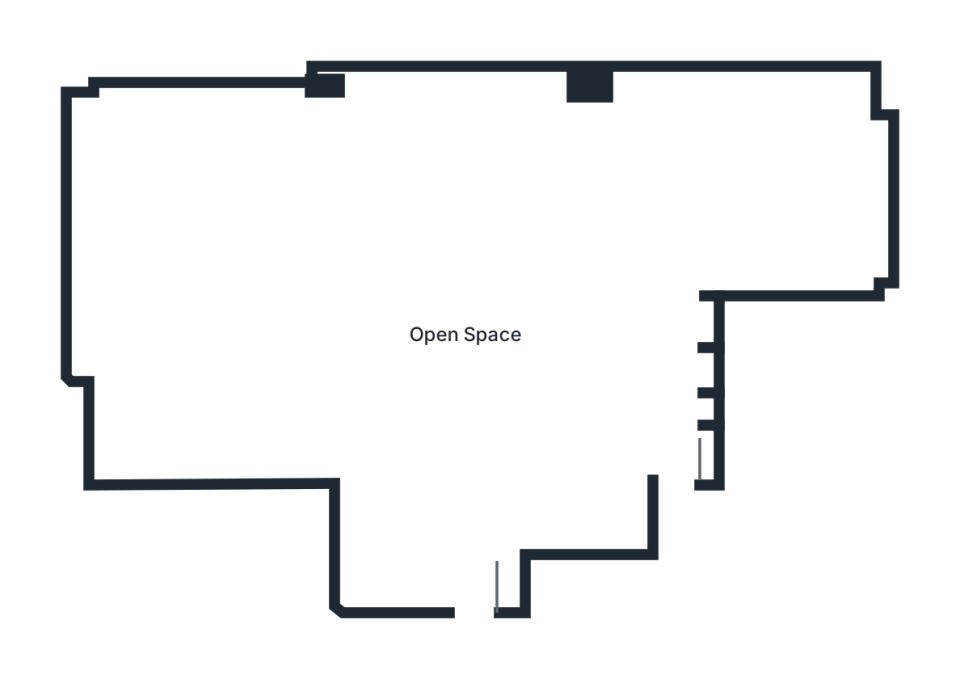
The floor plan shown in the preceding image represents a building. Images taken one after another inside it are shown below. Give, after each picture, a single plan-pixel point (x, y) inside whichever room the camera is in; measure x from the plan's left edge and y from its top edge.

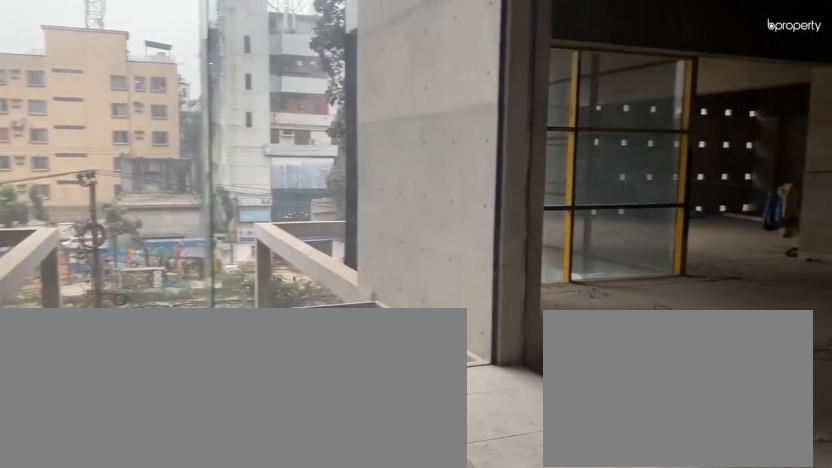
(479, 577)
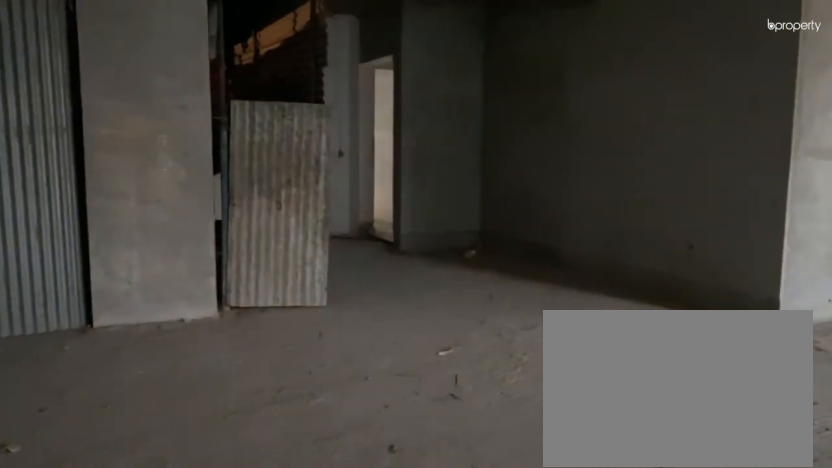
(479, 360)
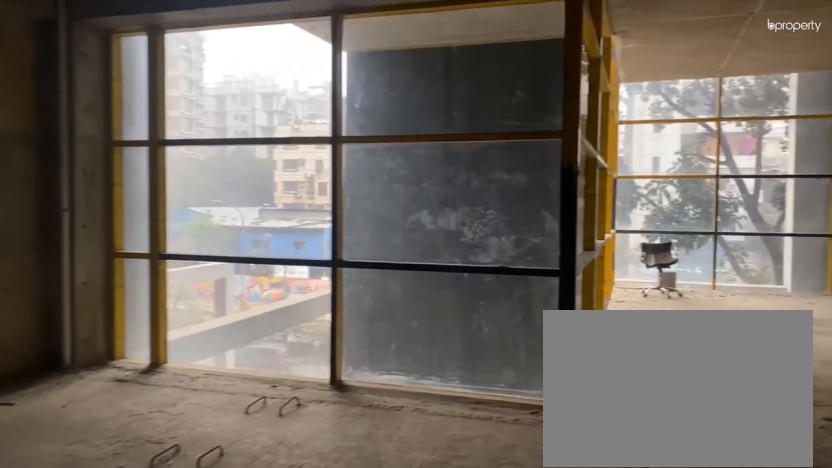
(442, 390)
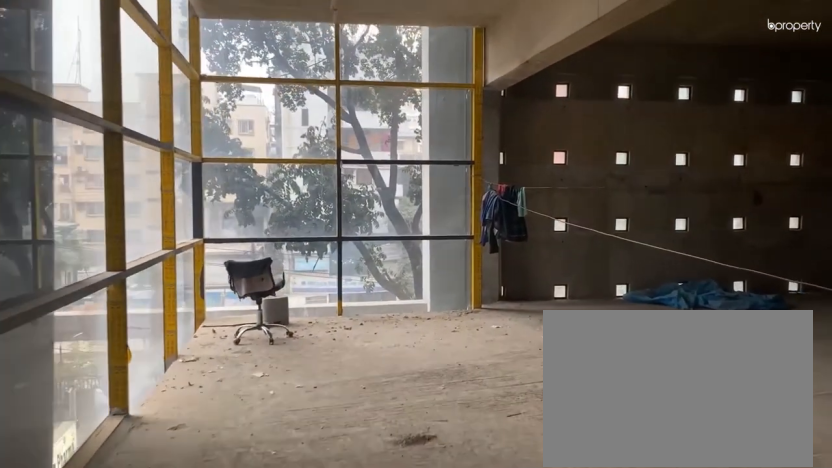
(277, 435)
